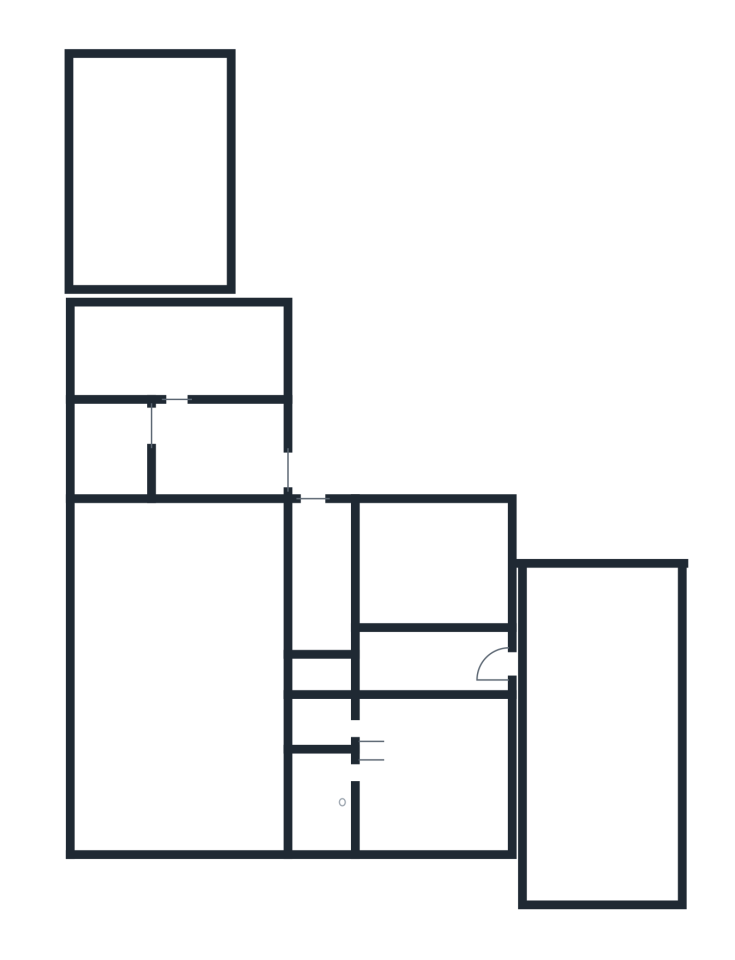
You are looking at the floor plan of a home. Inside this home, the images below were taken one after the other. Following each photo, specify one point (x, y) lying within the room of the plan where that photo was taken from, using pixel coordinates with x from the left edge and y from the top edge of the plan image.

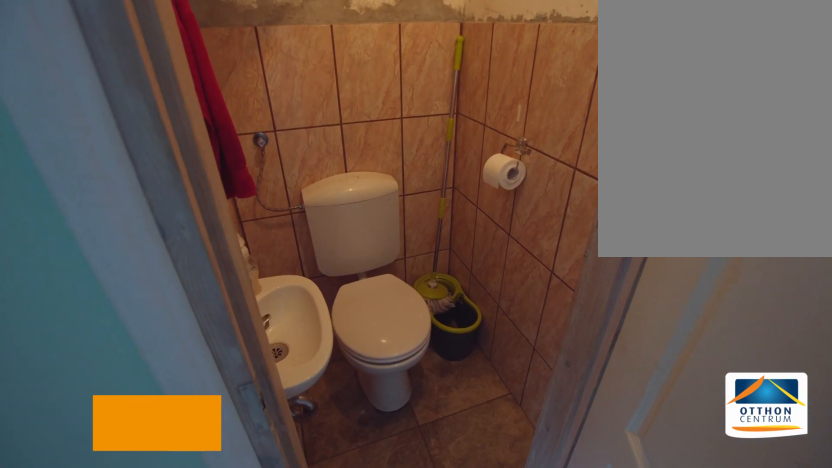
(318, 721)
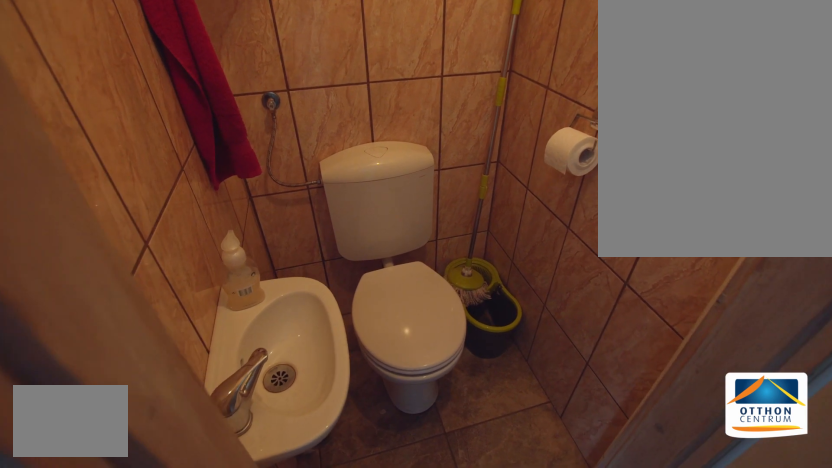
(318, 722)
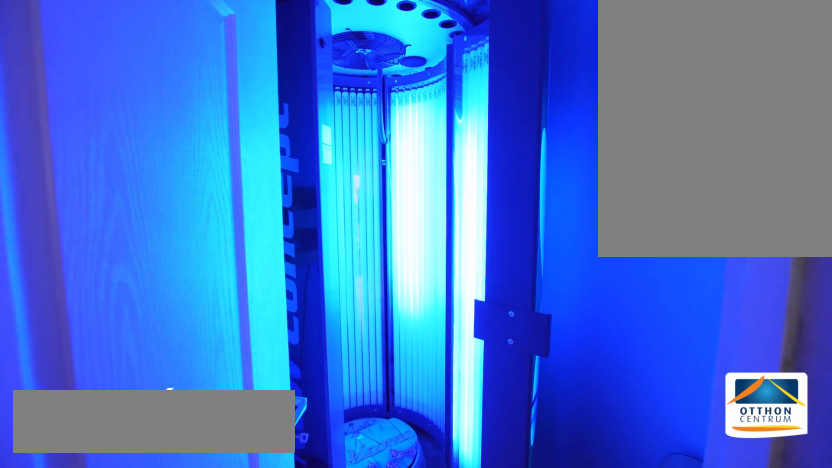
(318, 672)
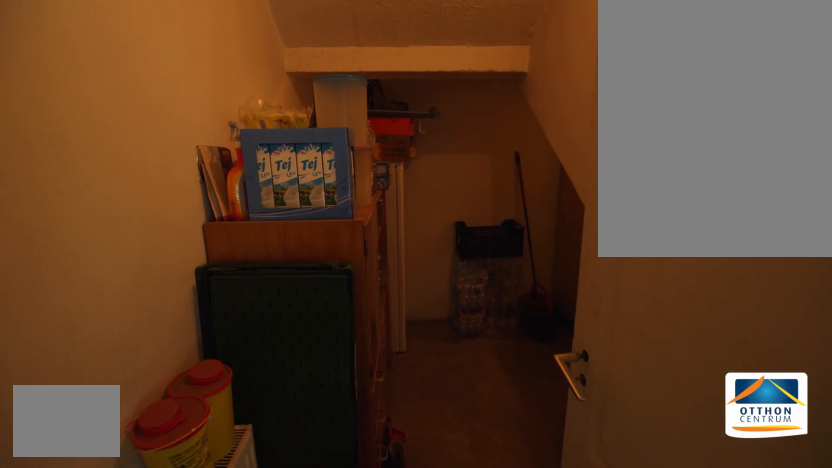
(317, 576)
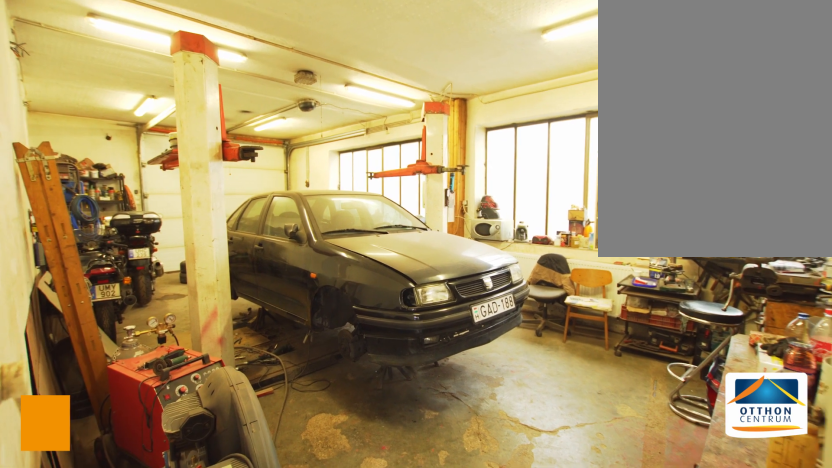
(181, 682)
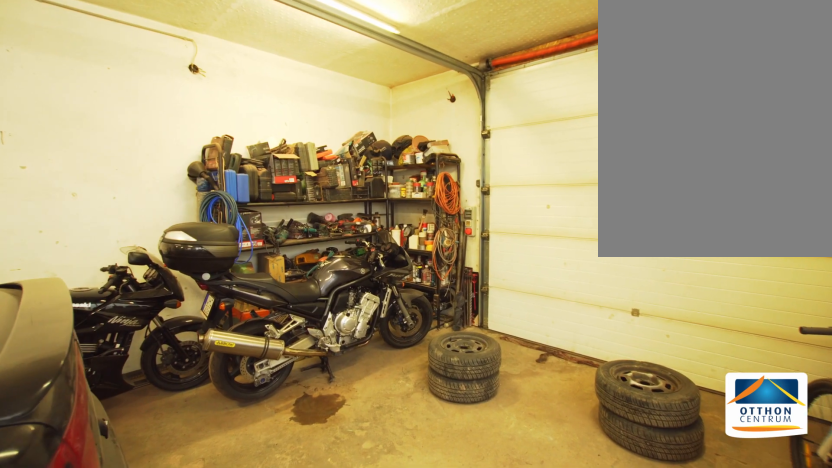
(181, 681)
